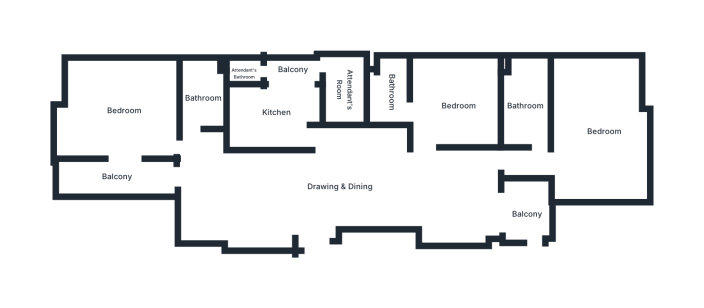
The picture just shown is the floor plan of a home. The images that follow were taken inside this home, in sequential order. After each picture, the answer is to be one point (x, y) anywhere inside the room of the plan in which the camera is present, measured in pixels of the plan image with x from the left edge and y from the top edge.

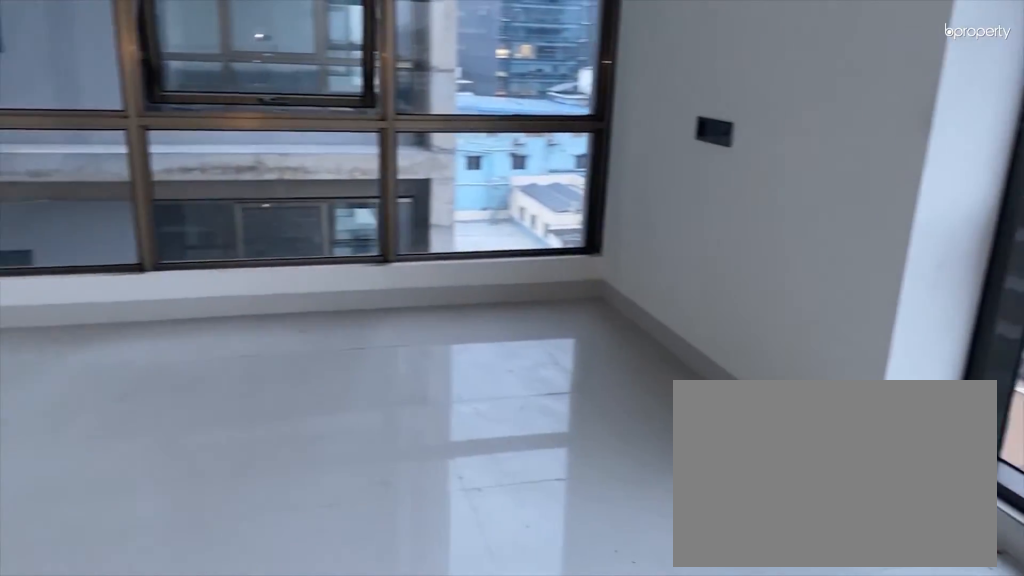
(604, 165)
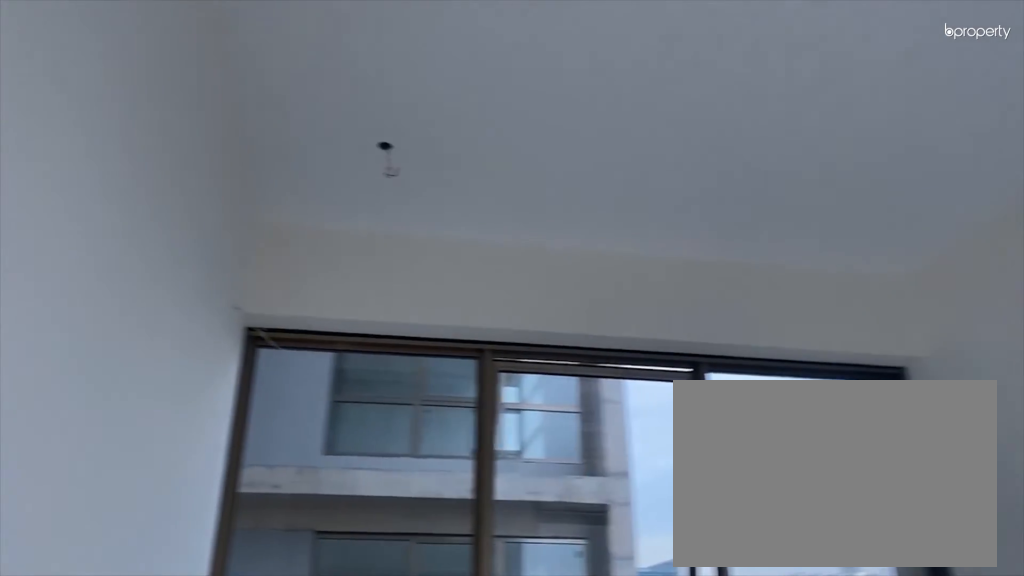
(604, 165)
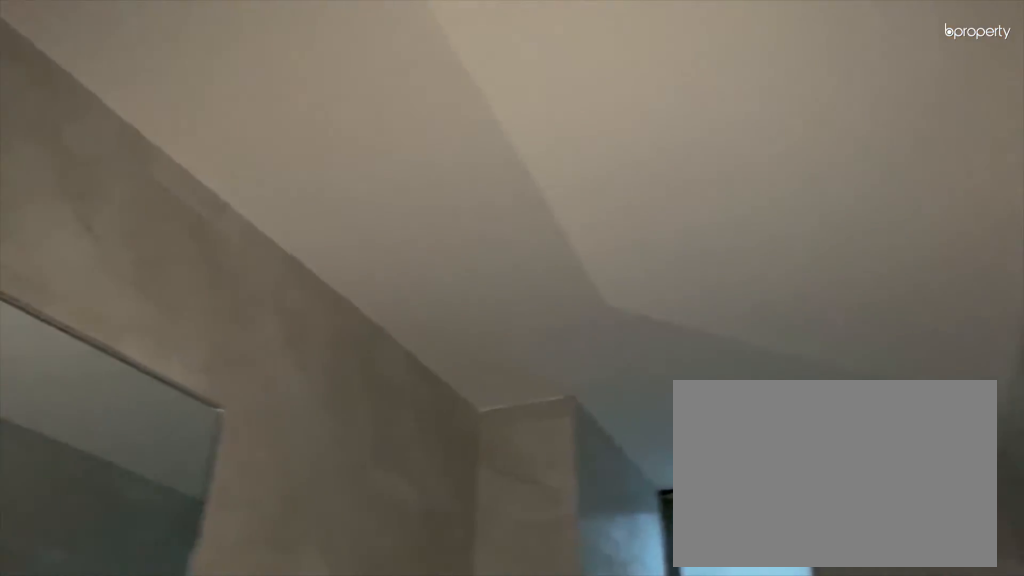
(523, 107)
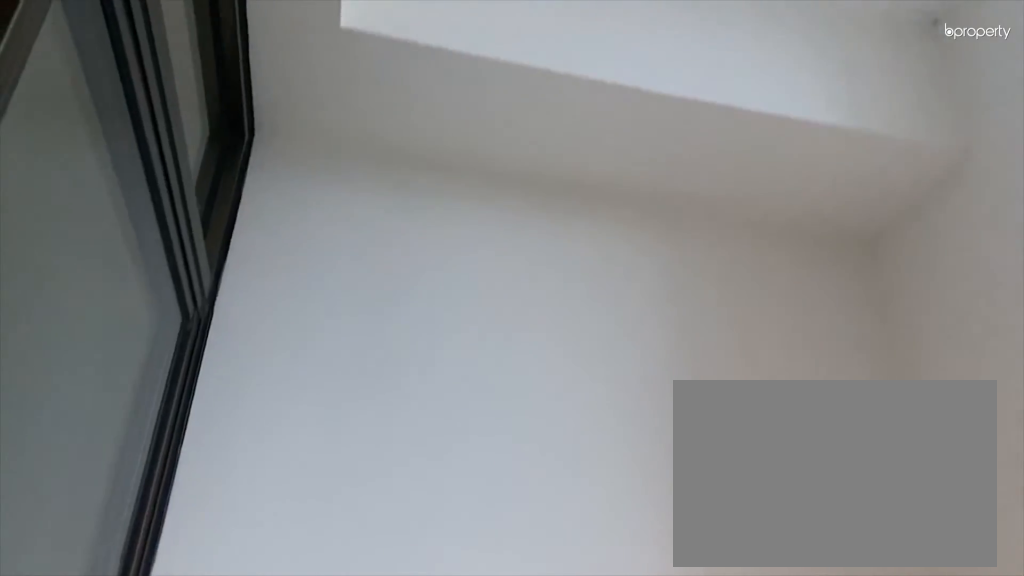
(526, 209)
